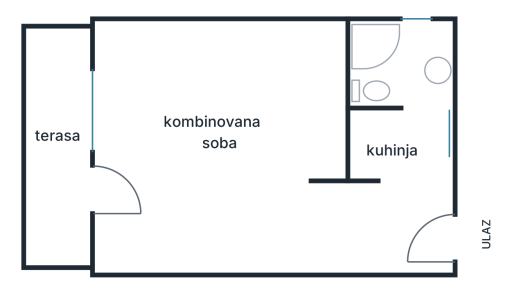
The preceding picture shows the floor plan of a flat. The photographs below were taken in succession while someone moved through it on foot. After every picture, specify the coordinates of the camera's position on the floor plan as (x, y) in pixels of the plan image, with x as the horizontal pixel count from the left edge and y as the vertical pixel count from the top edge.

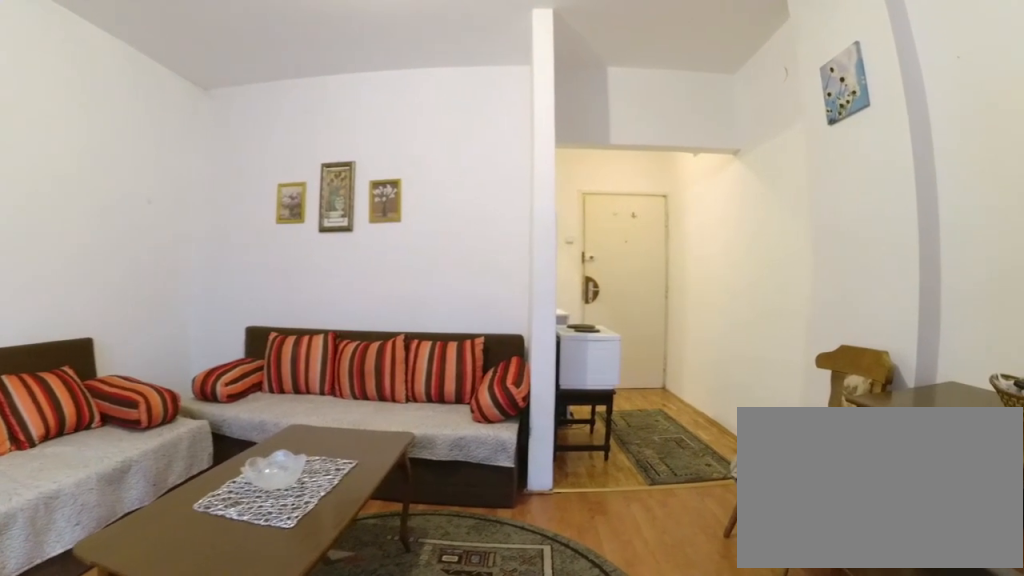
(120, 193)
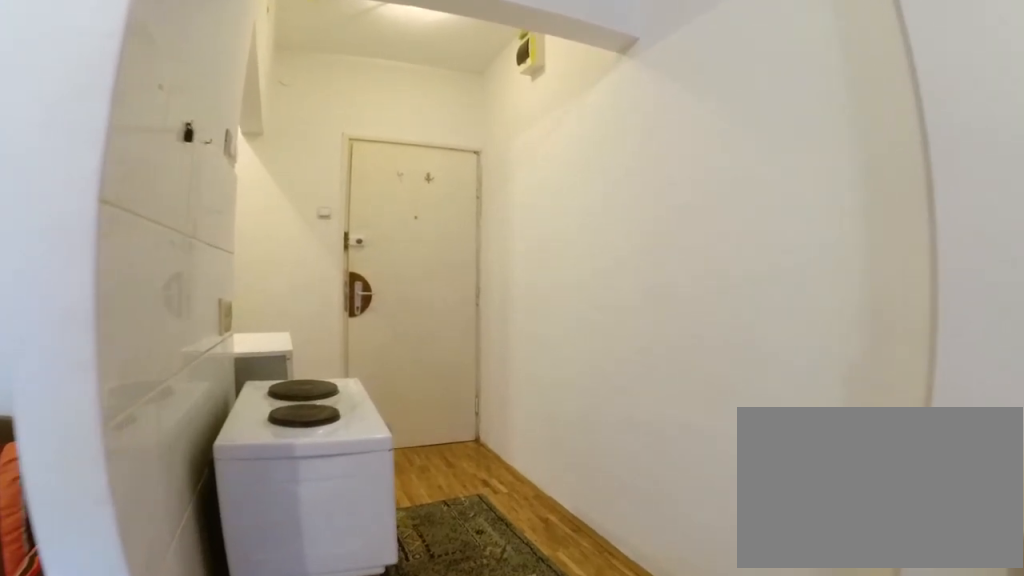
(272, 213)
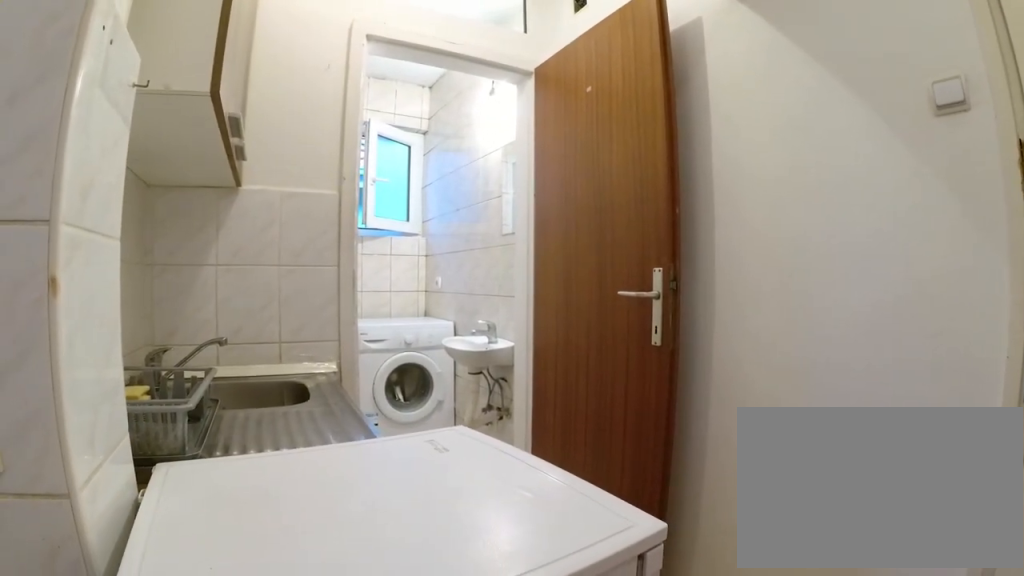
(383, 221)
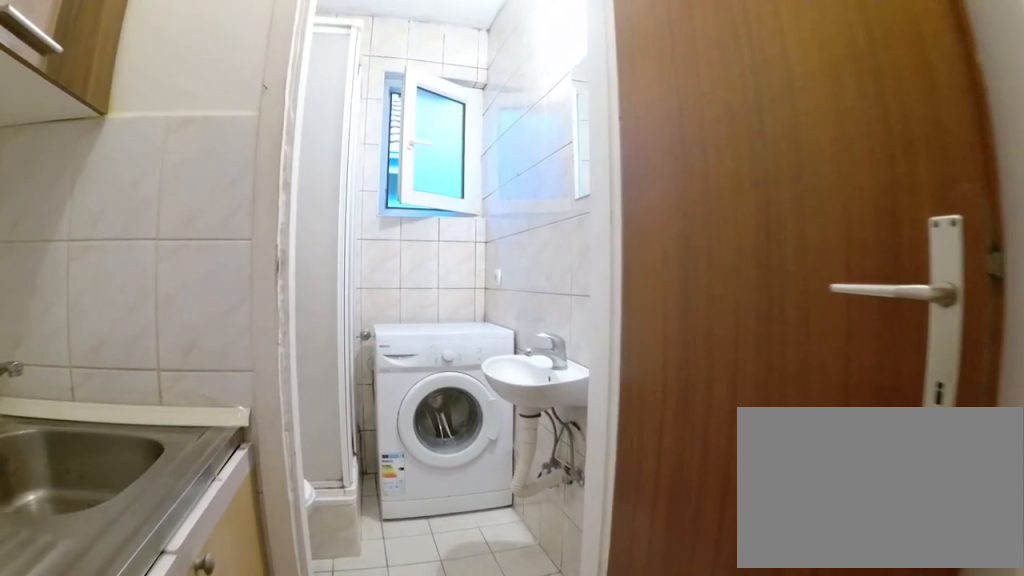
(408, 162)
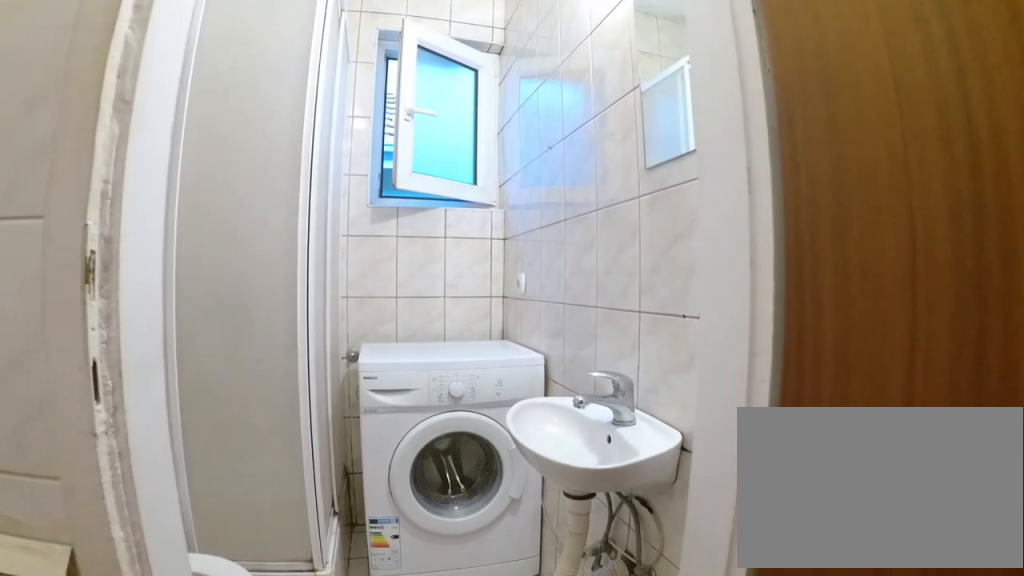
(416, 137)
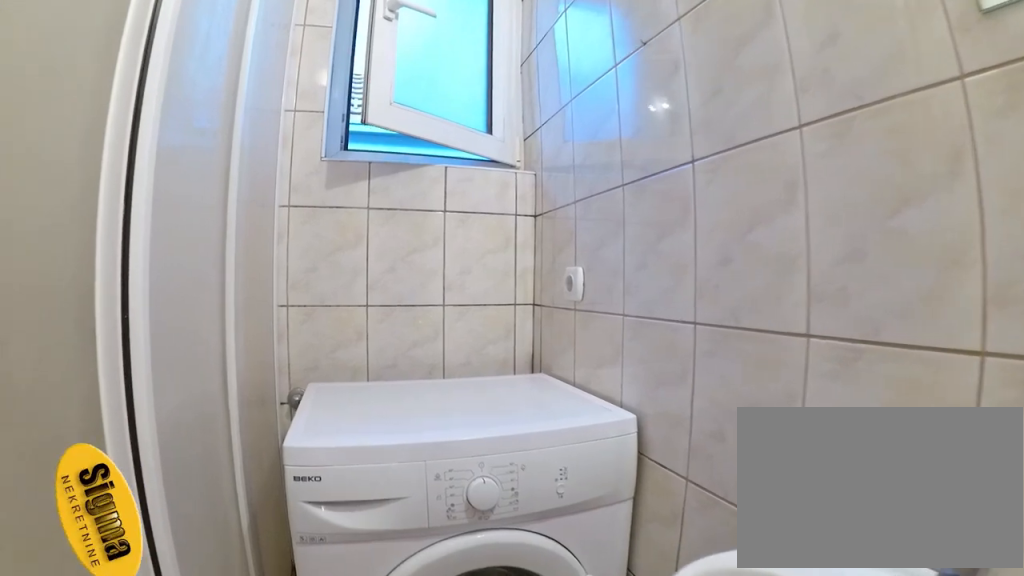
(421, 83)
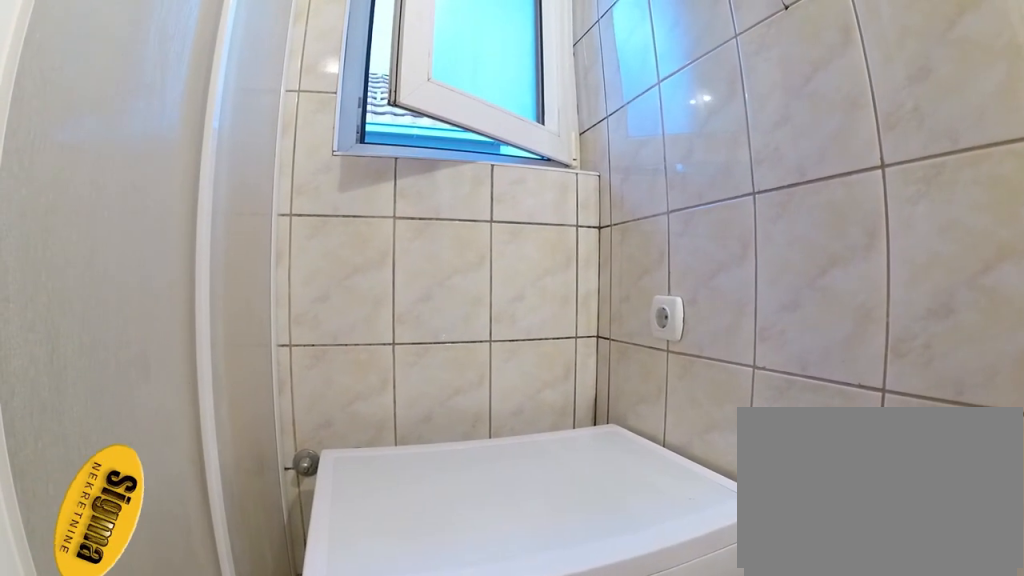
(420, 64)
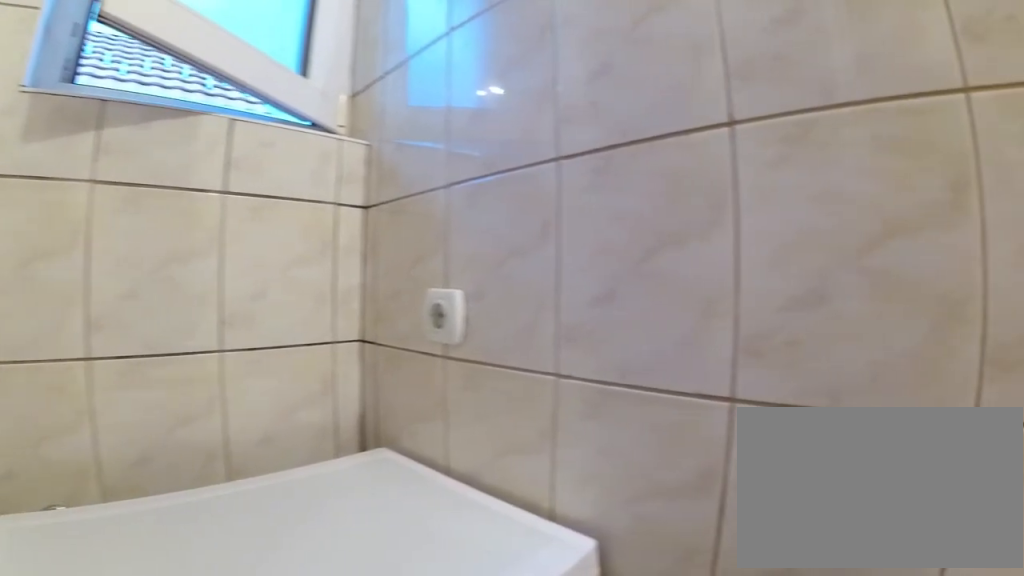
(415, 63)
